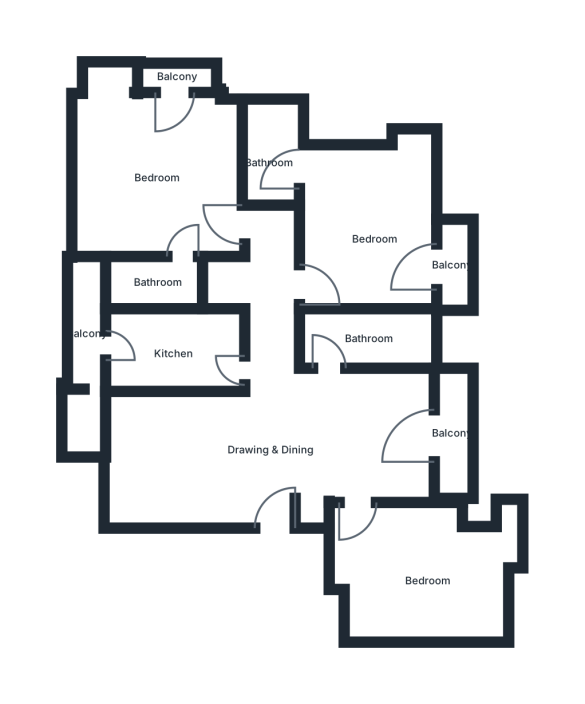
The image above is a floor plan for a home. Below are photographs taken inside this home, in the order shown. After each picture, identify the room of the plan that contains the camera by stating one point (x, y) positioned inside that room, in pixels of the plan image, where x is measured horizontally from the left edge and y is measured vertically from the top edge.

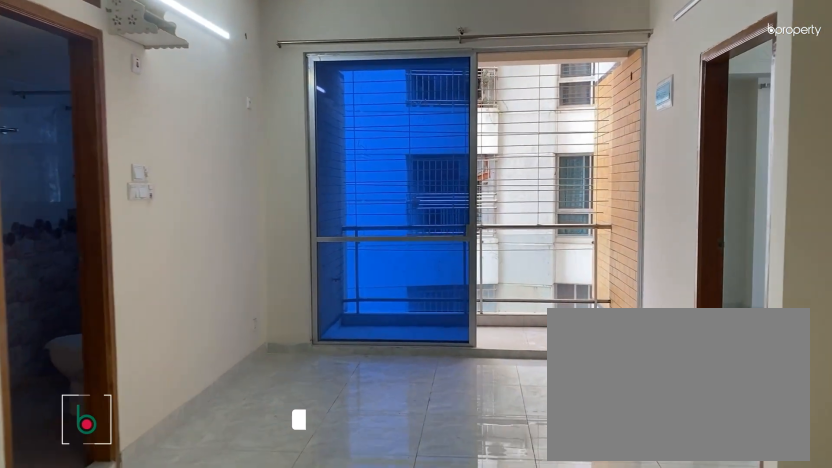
(273, 450)
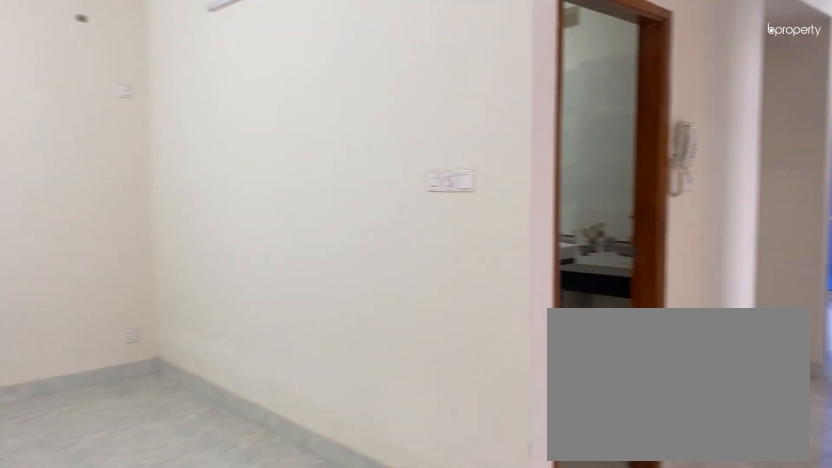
(273, 450)
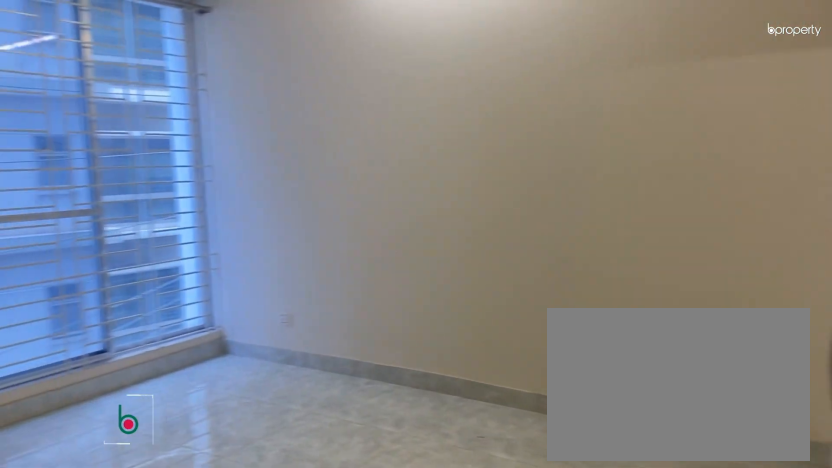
(428, 581)
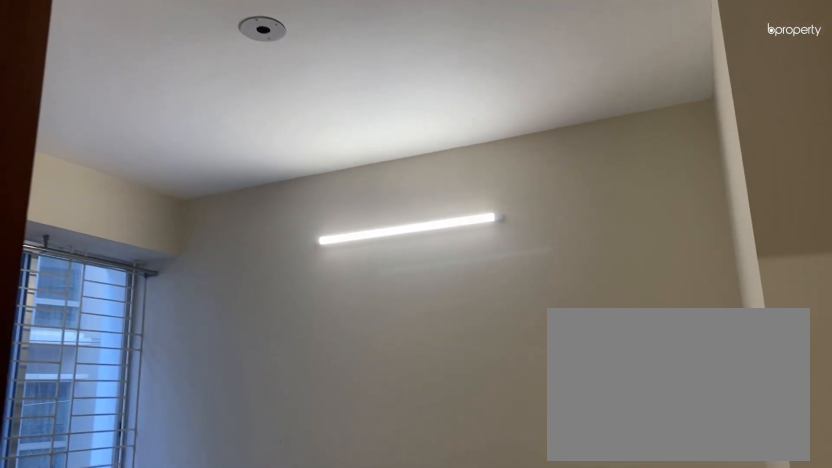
(428, 581)
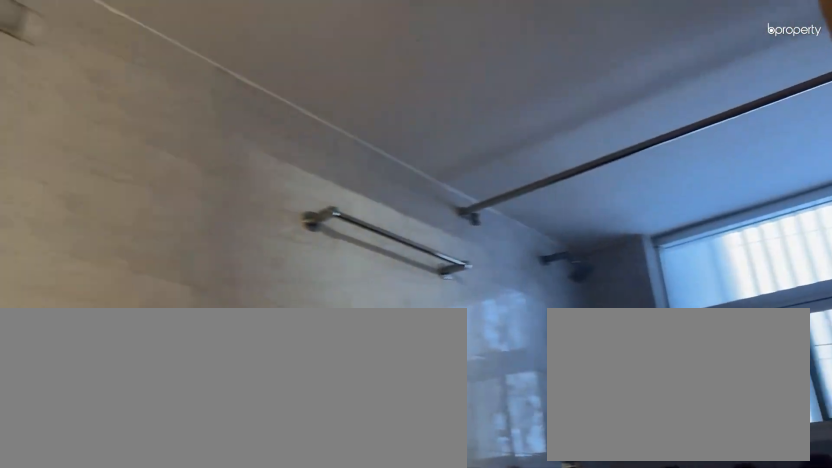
(370, 338)
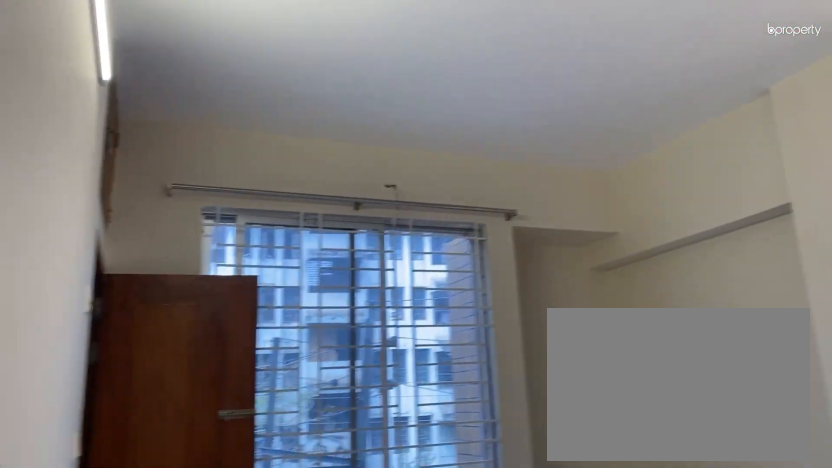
(377, 240)
